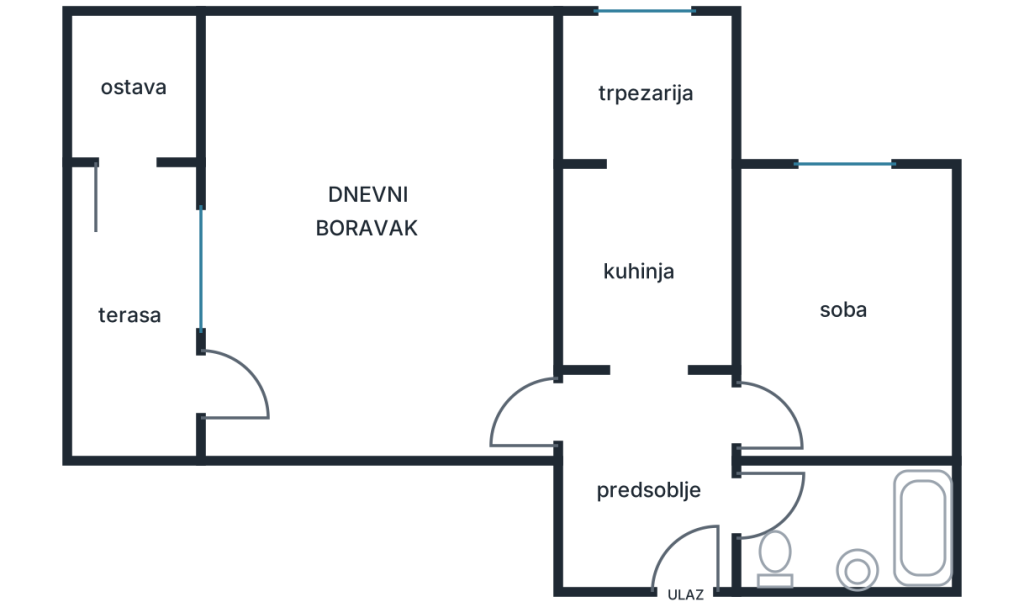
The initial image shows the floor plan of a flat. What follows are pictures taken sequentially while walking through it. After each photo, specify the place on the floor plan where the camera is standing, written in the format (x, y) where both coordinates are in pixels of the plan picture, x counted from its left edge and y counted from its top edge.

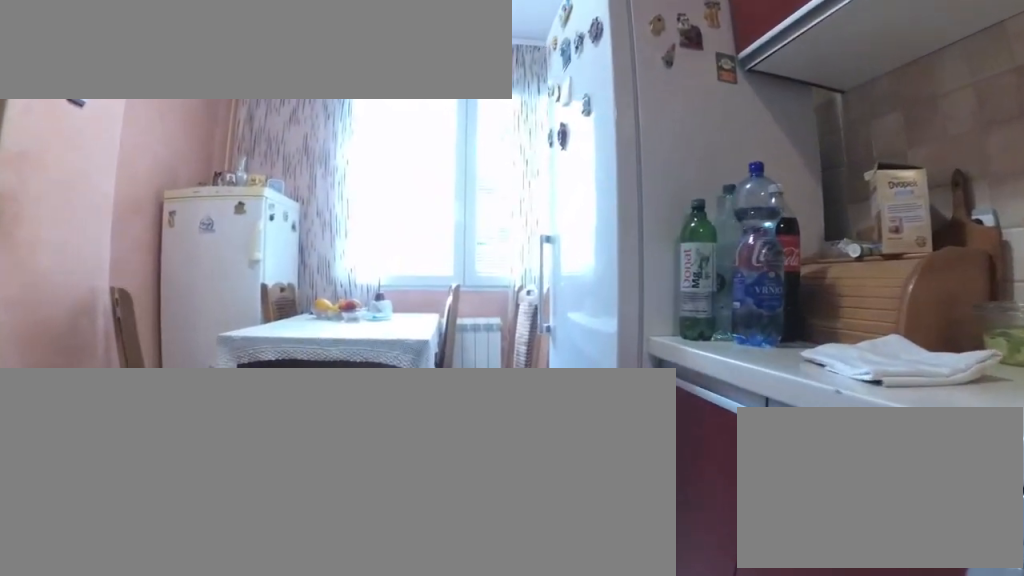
(664, 317)
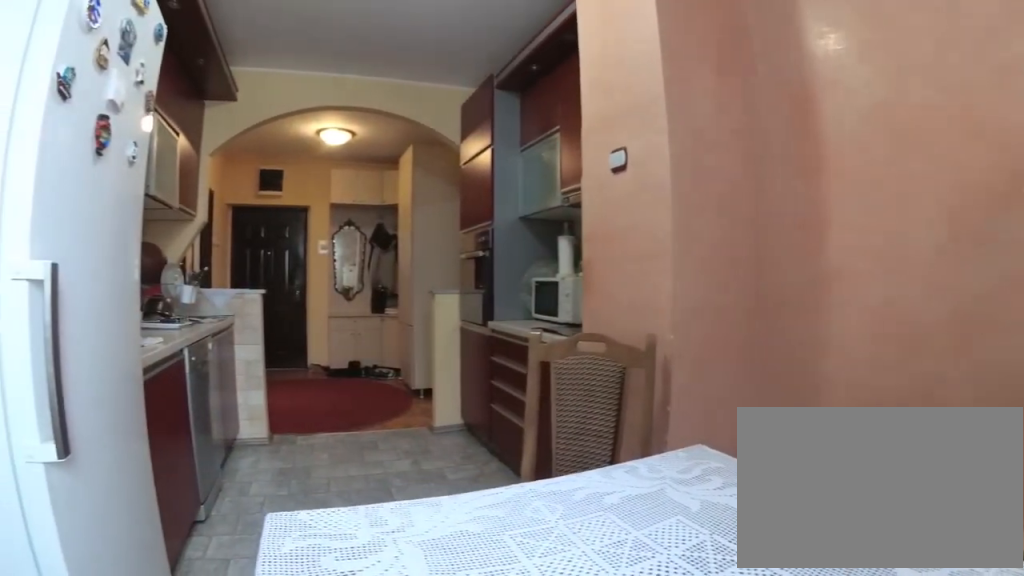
(661, 26)
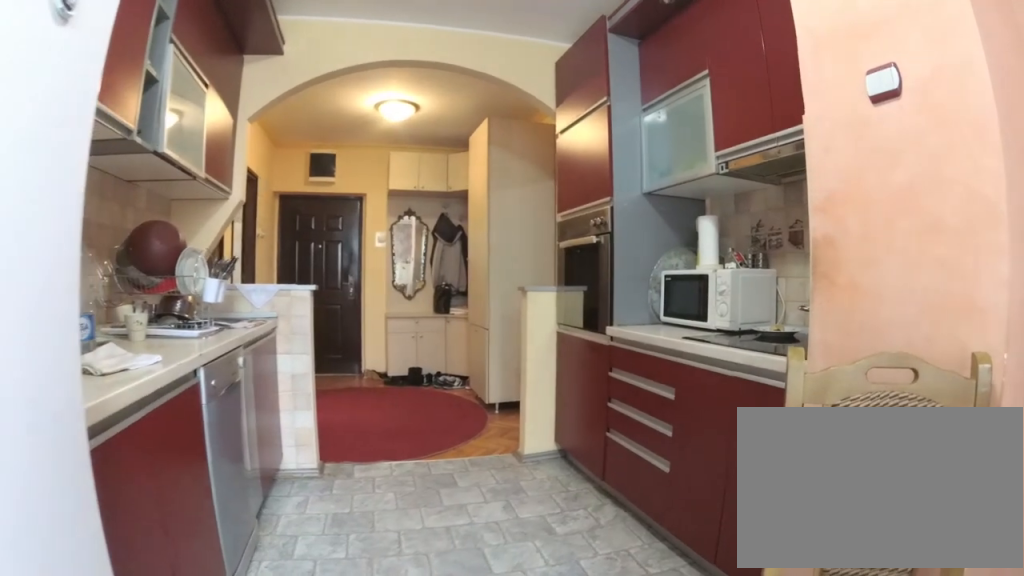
(646, 100)
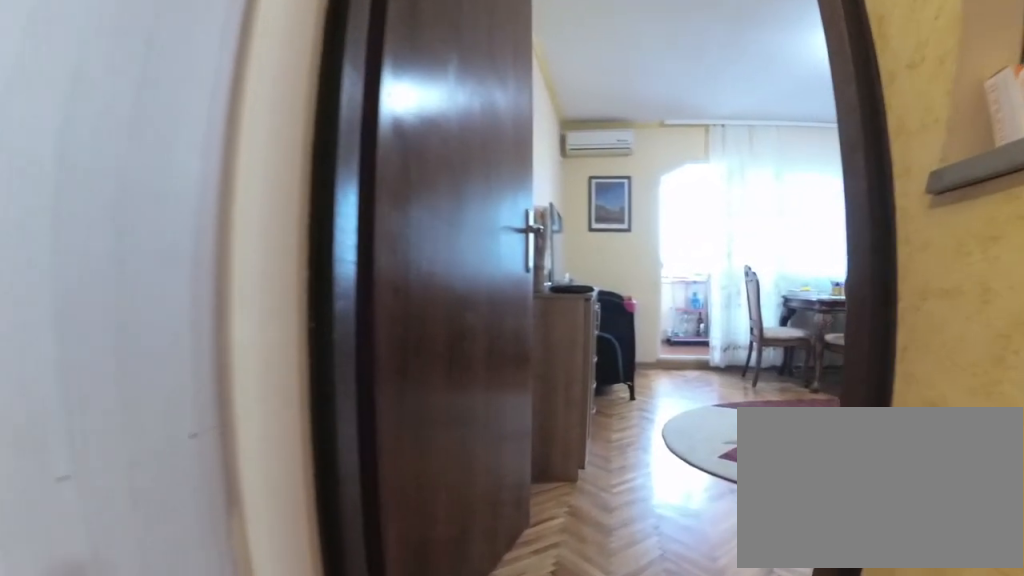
(628, 401)
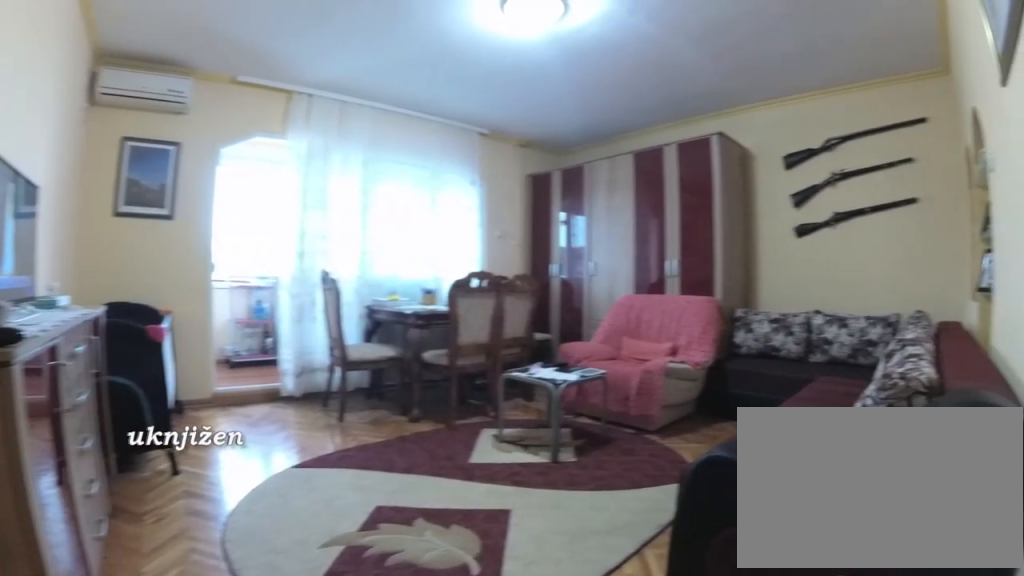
(576, 402)
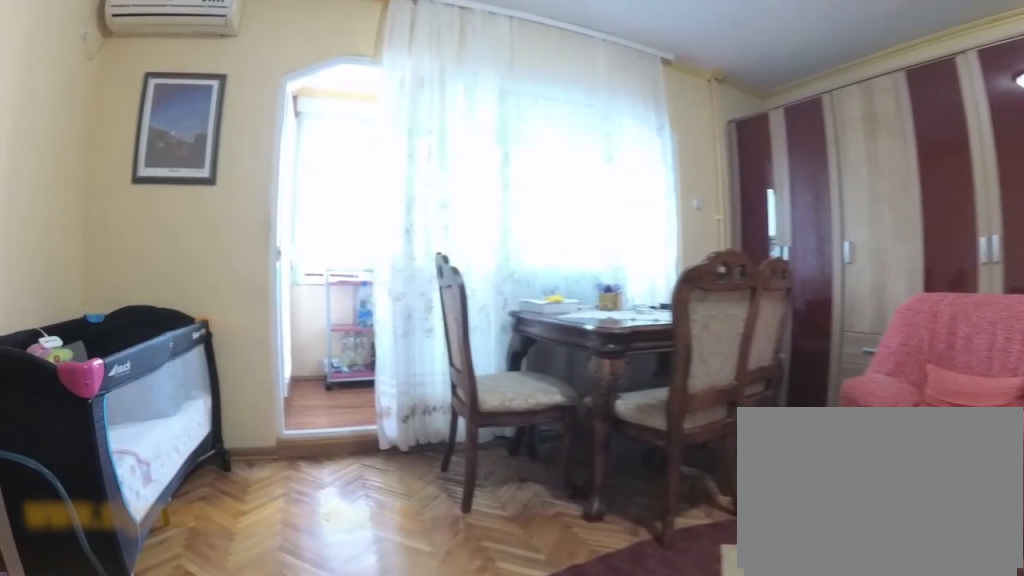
(475, 370)
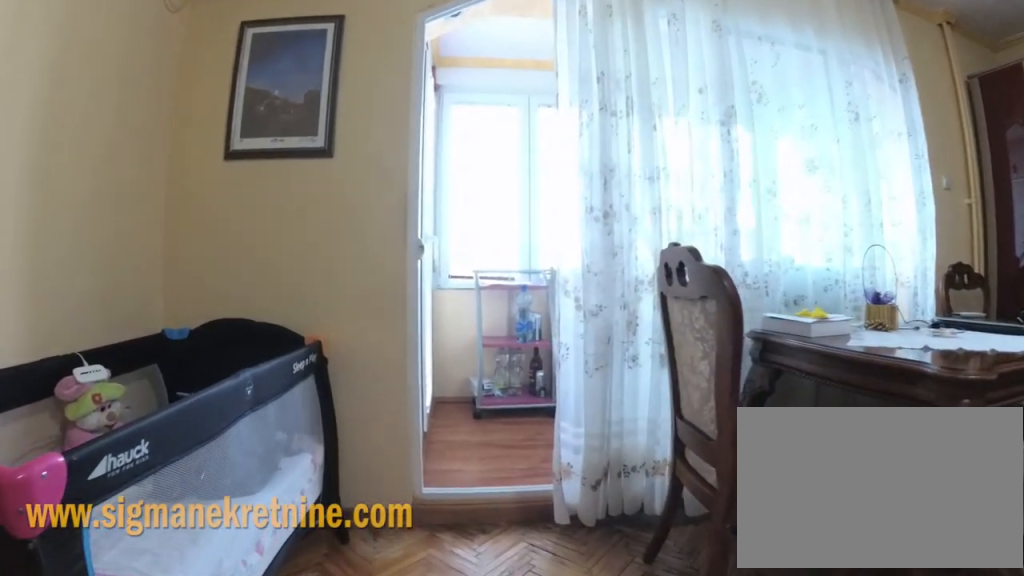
(402, 374)
